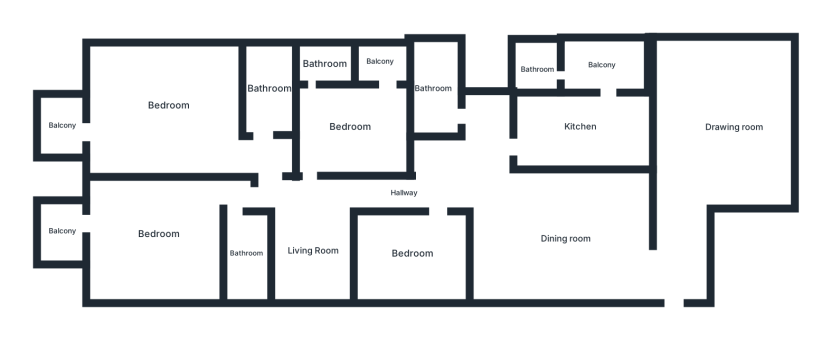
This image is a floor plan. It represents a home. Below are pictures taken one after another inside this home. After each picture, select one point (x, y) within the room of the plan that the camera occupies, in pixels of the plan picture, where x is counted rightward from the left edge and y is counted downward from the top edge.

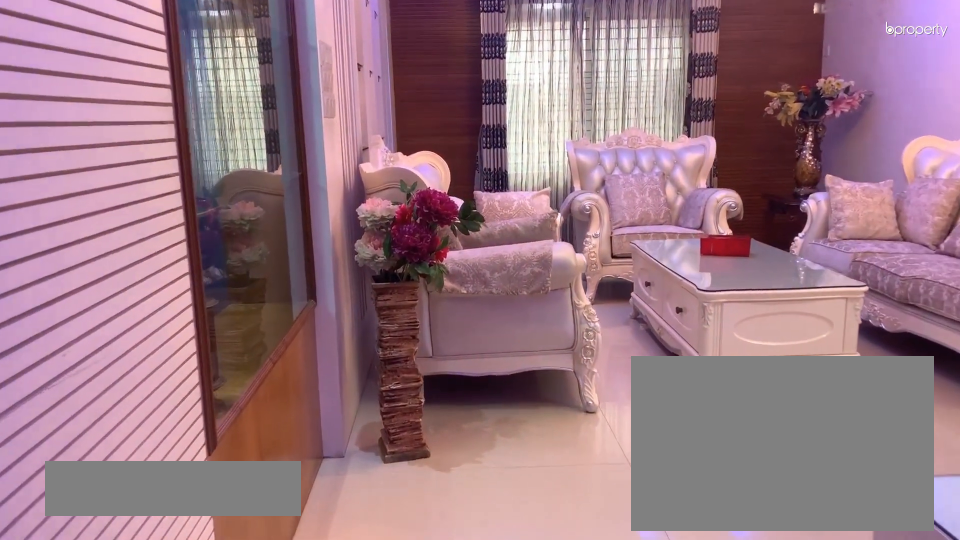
(678, 240)
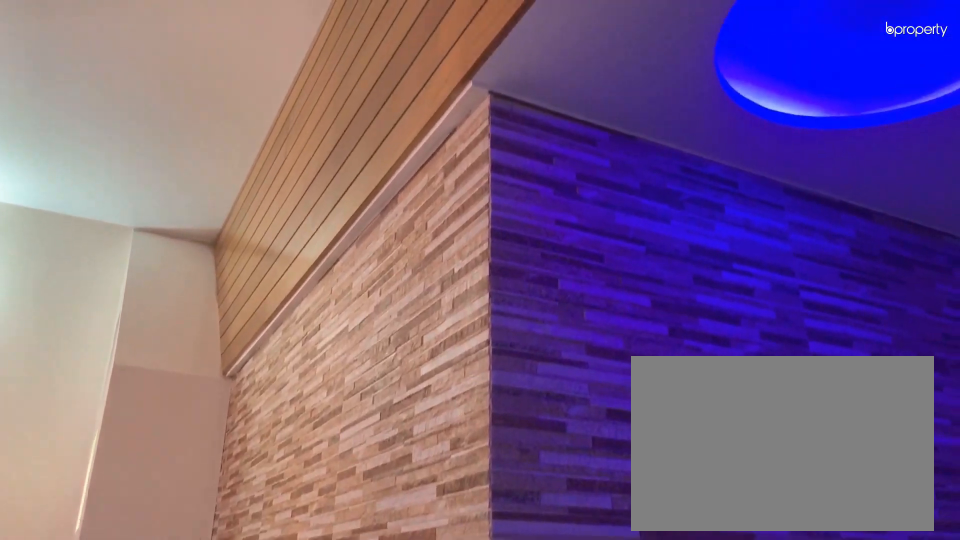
(732, 129)
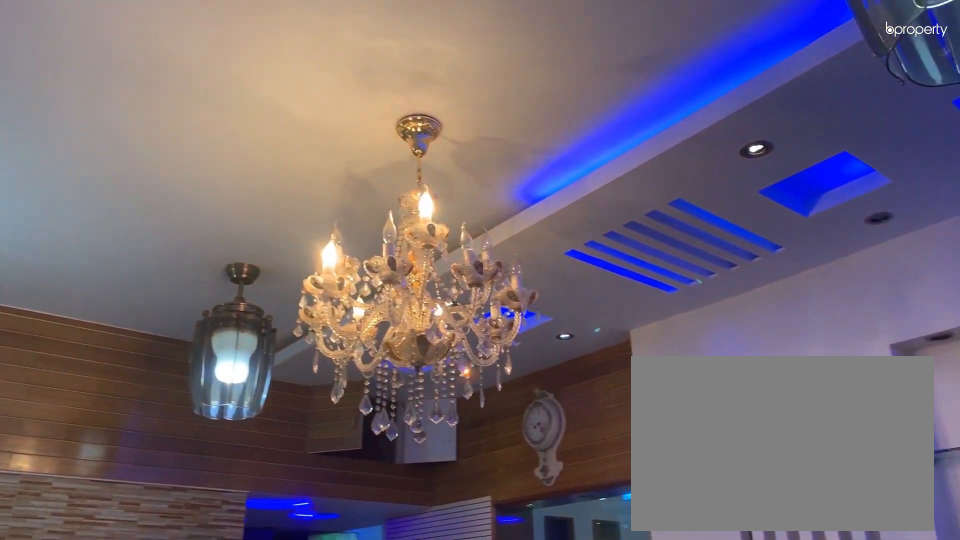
(732, 128)
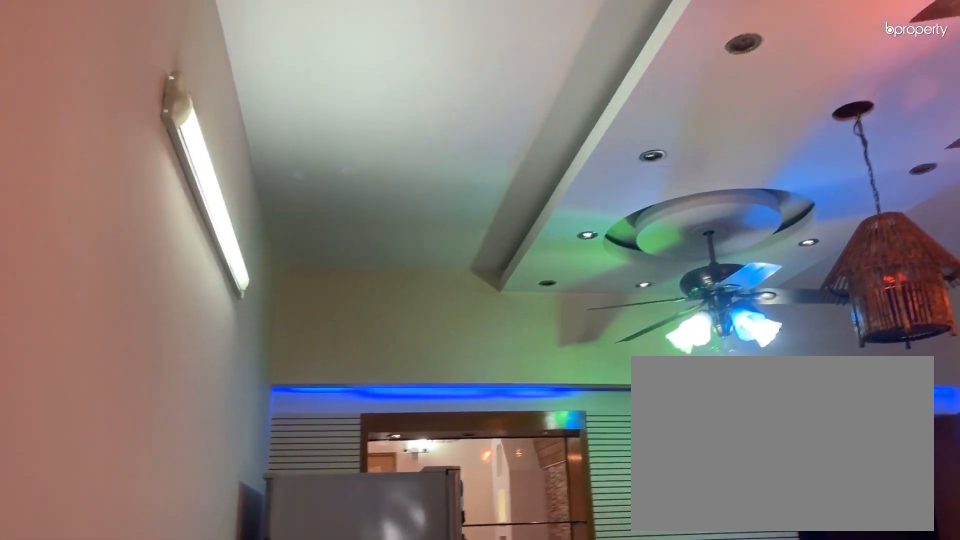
(565, 239)
